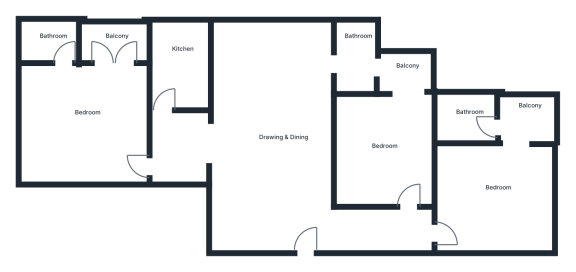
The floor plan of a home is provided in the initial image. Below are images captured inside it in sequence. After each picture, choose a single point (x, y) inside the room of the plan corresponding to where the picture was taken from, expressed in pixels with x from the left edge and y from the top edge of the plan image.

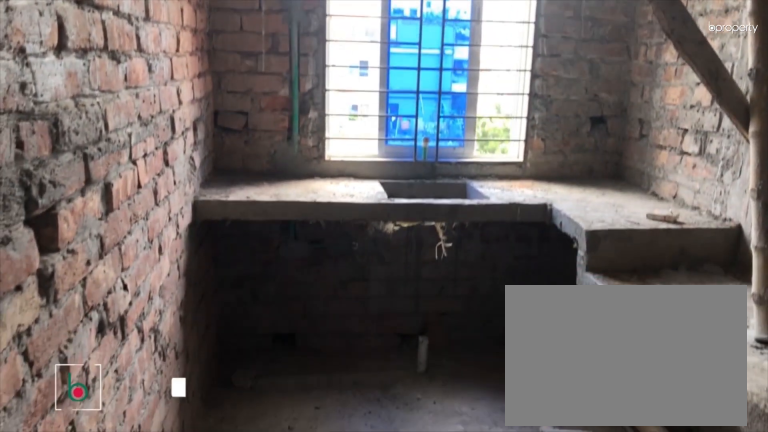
(190, 65)
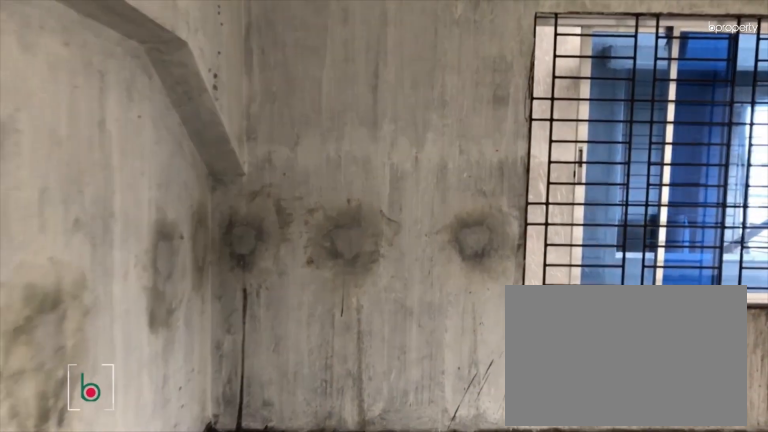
(80, 111)
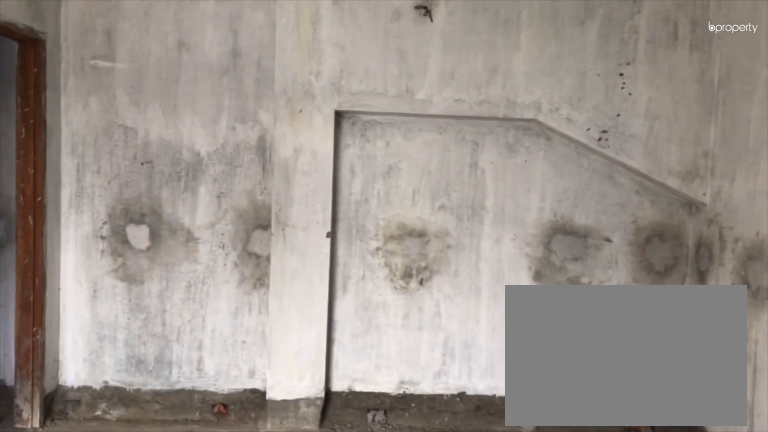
(80, 111)
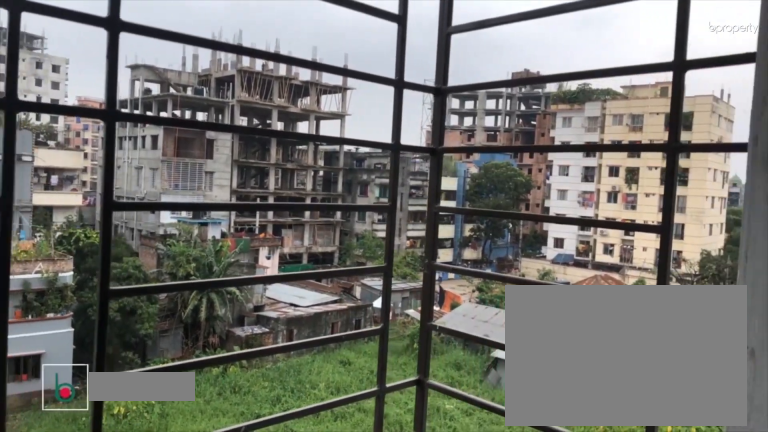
(117, 41)
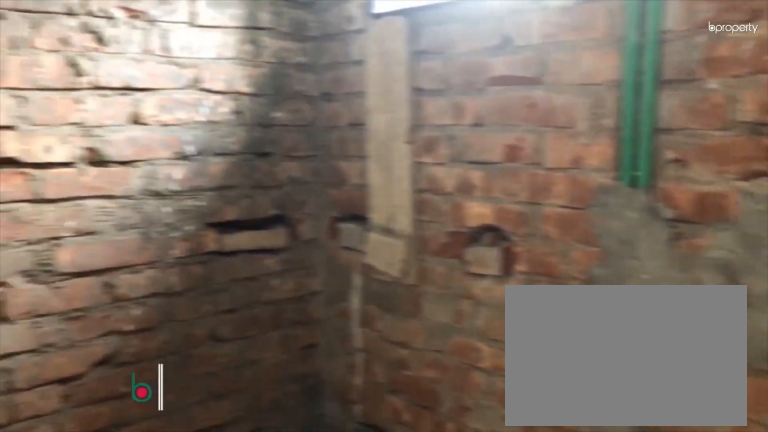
(56, 40)
